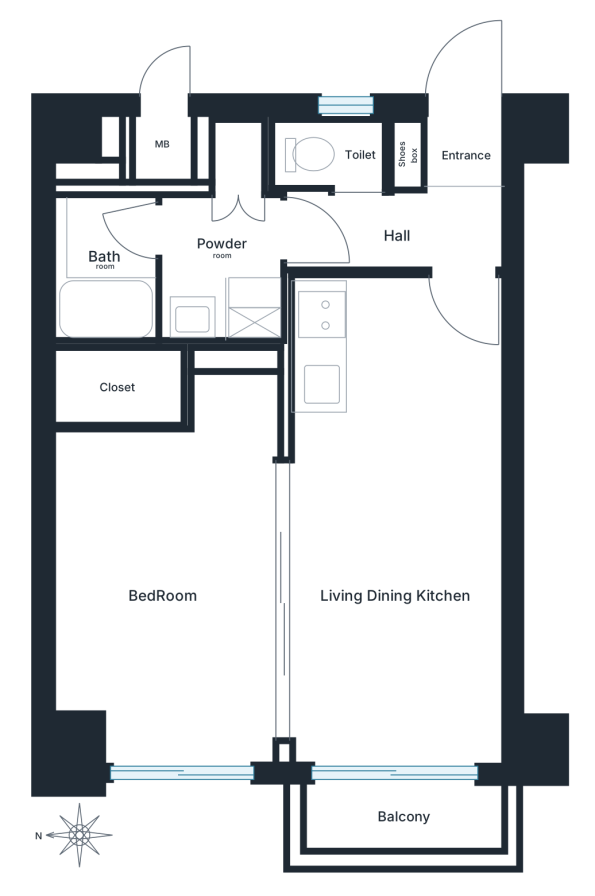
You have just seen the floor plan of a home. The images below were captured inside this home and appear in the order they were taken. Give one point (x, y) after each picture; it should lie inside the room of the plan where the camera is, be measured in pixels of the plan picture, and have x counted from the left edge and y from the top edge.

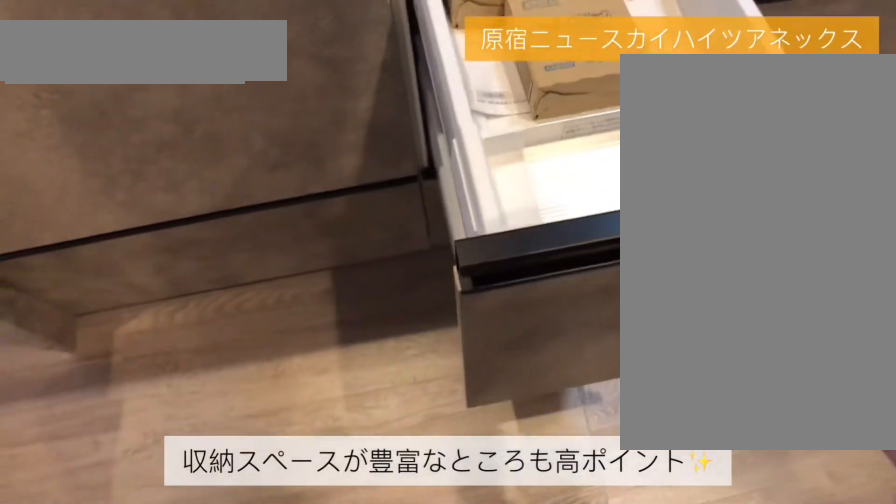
(402, 358)
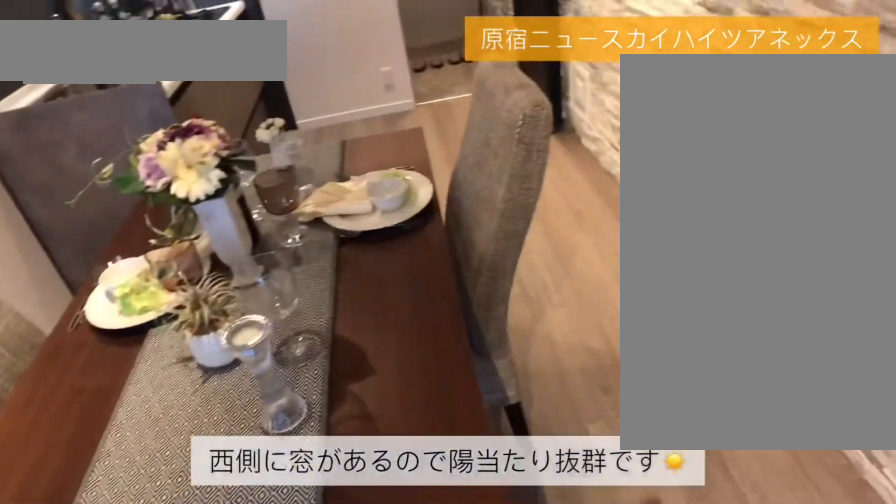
(400, 597)
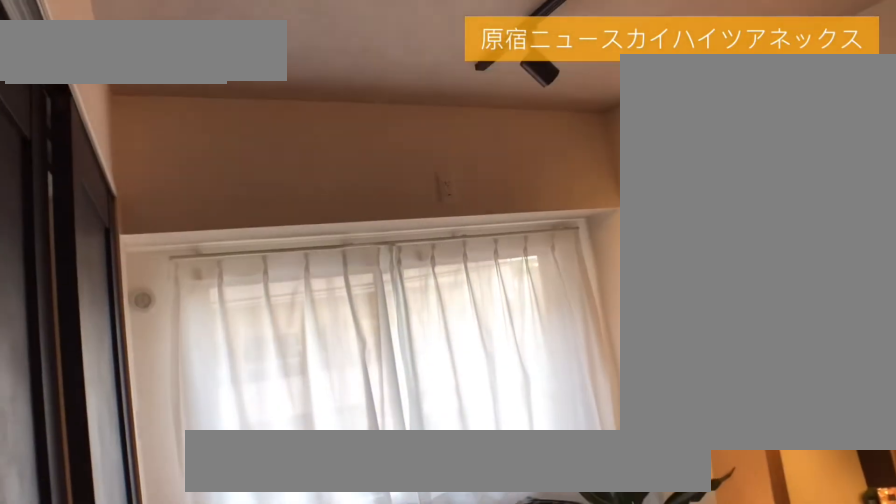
(170, 595)
